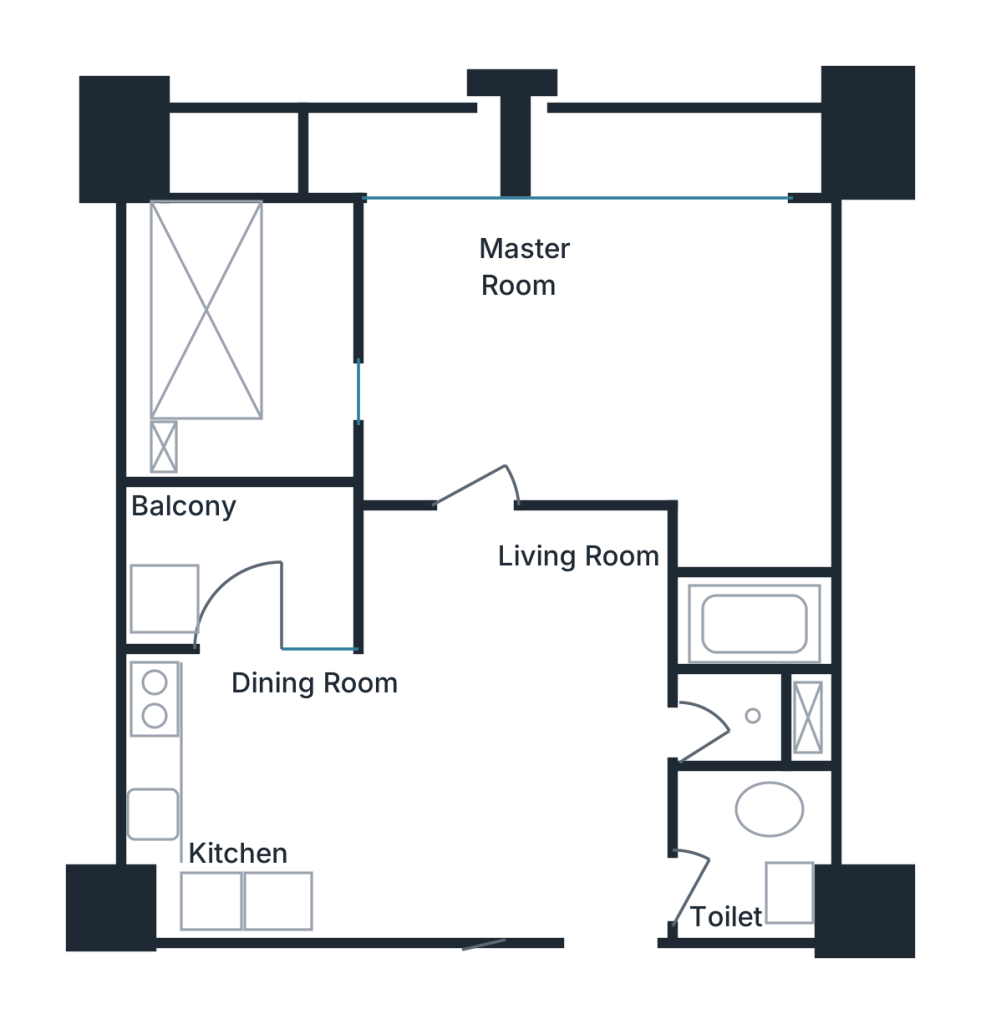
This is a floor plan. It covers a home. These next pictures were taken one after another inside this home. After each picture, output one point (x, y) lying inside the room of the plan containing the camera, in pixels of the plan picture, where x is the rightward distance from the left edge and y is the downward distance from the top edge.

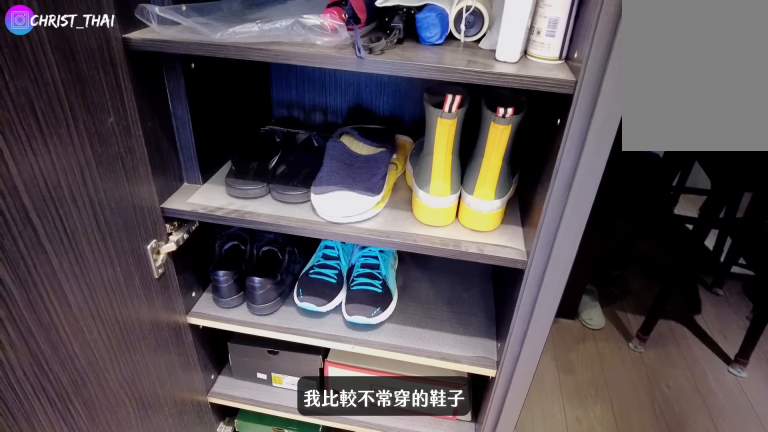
(520, 727)
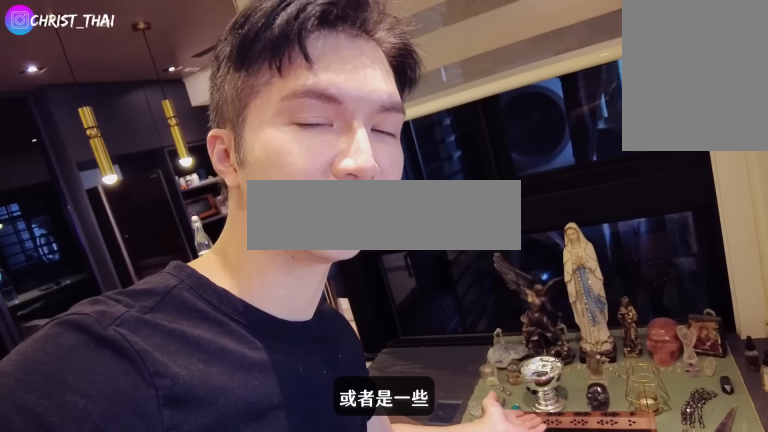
(520, 727)
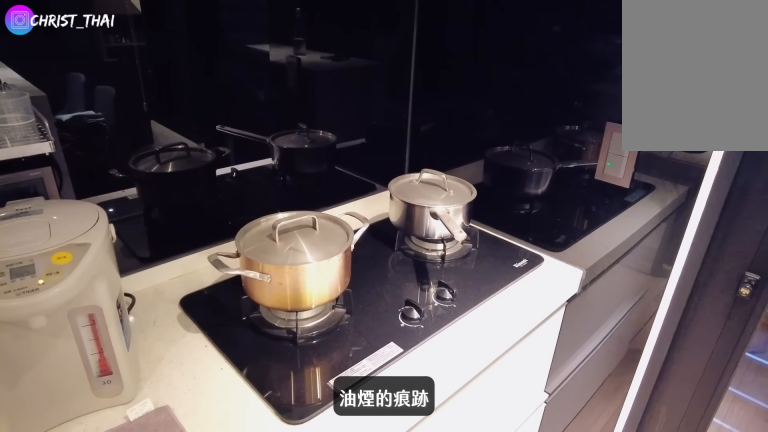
(276, 787)
